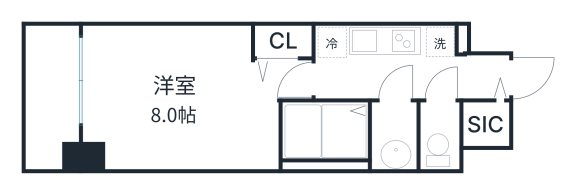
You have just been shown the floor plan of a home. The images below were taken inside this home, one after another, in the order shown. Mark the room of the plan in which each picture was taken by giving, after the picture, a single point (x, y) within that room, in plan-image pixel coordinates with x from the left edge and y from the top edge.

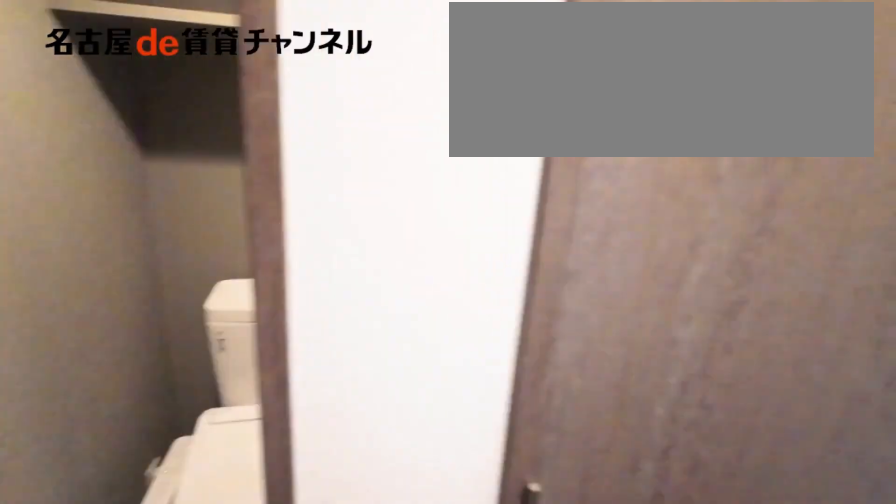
(387, 80)
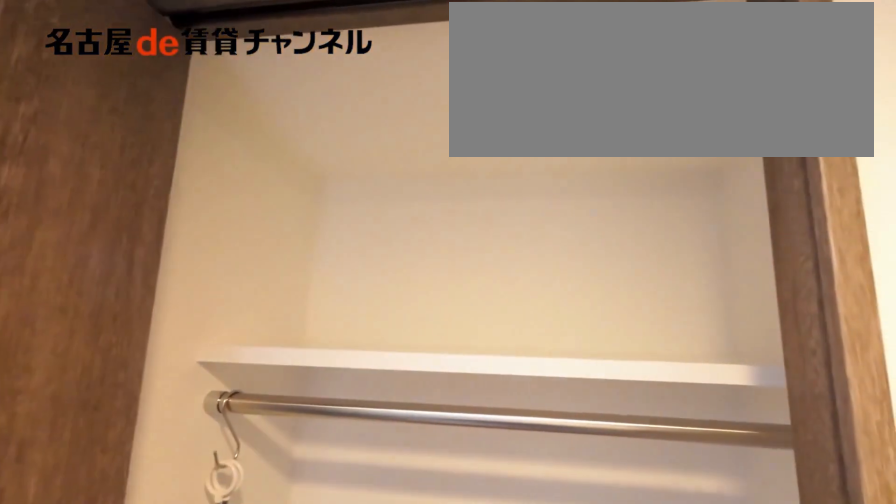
(283, 43)
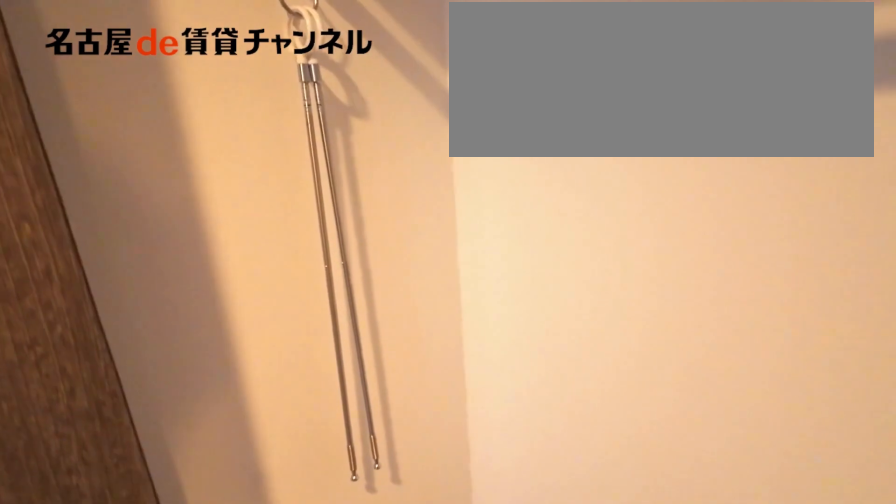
(283, 43)
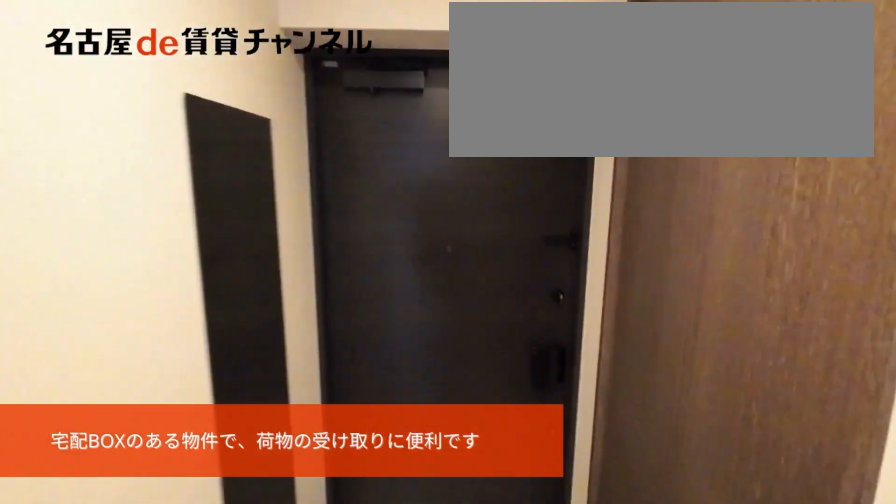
(414, 76)
